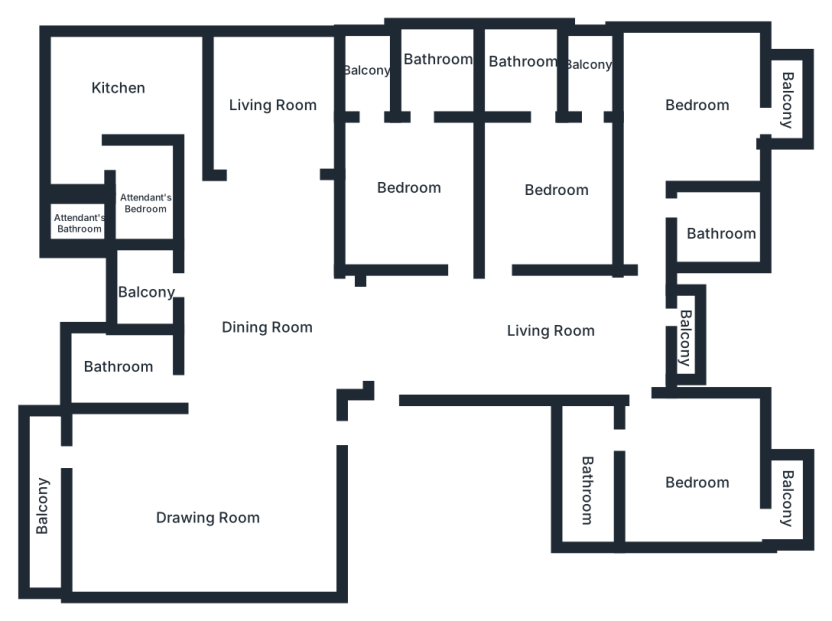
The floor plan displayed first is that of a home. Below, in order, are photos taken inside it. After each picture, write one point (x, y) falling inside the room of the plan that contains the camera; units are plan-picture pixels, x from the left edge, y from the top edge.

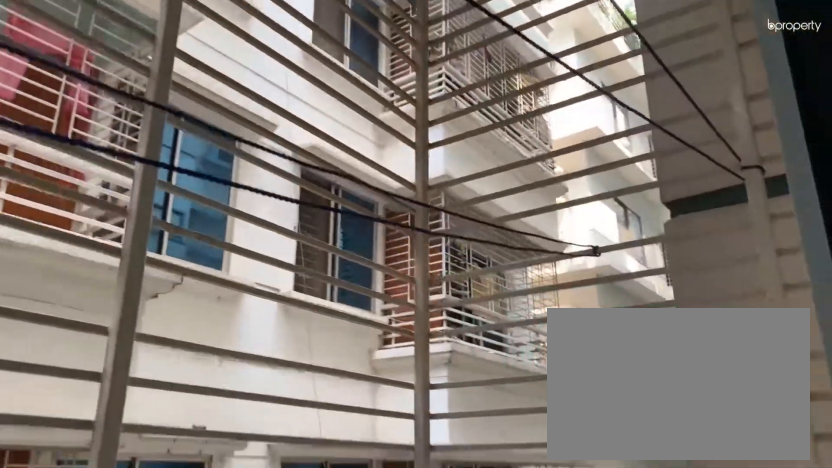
(39, 508)
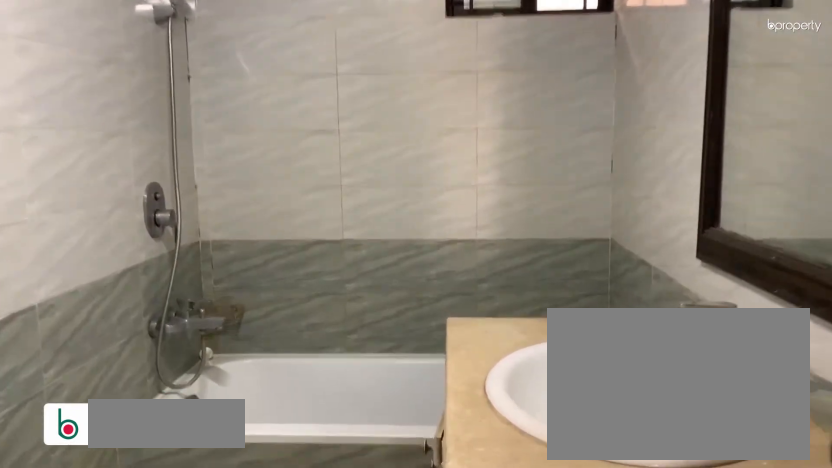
(130, 370)
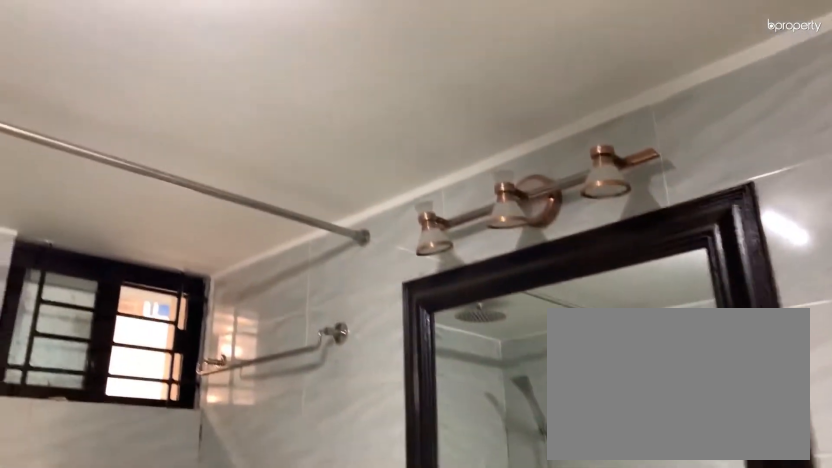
(130, 370)
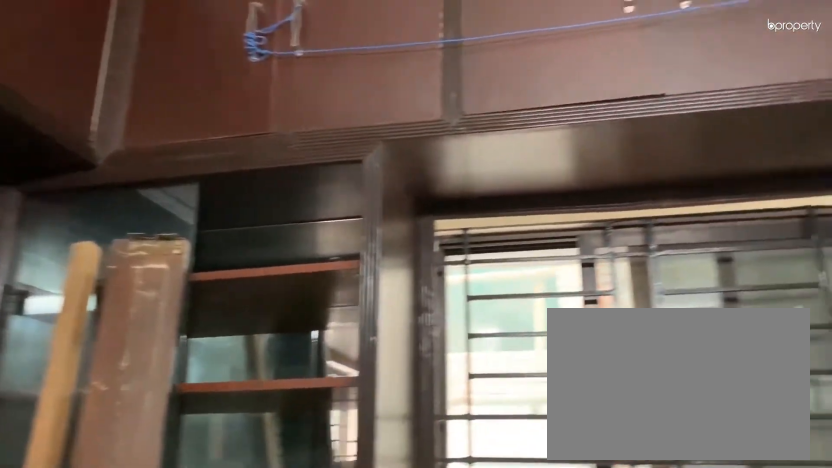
(114, 81)
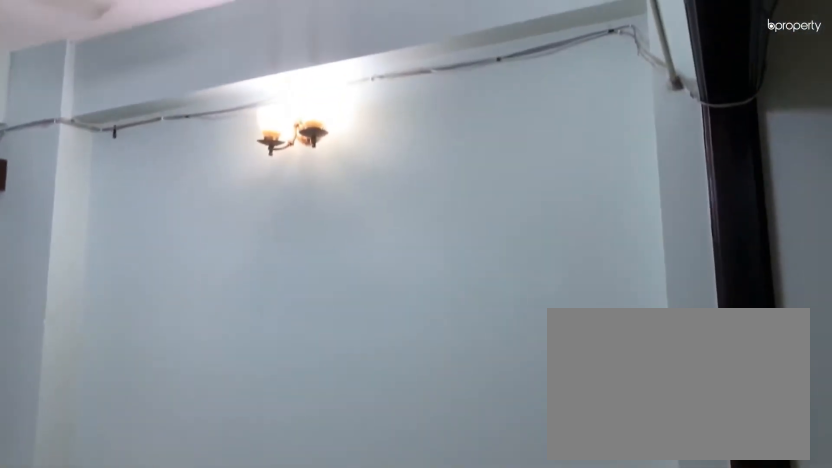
(265, 89)
